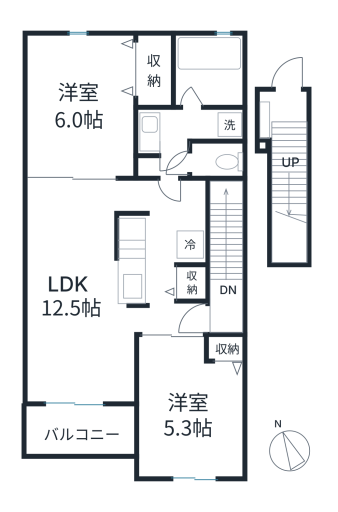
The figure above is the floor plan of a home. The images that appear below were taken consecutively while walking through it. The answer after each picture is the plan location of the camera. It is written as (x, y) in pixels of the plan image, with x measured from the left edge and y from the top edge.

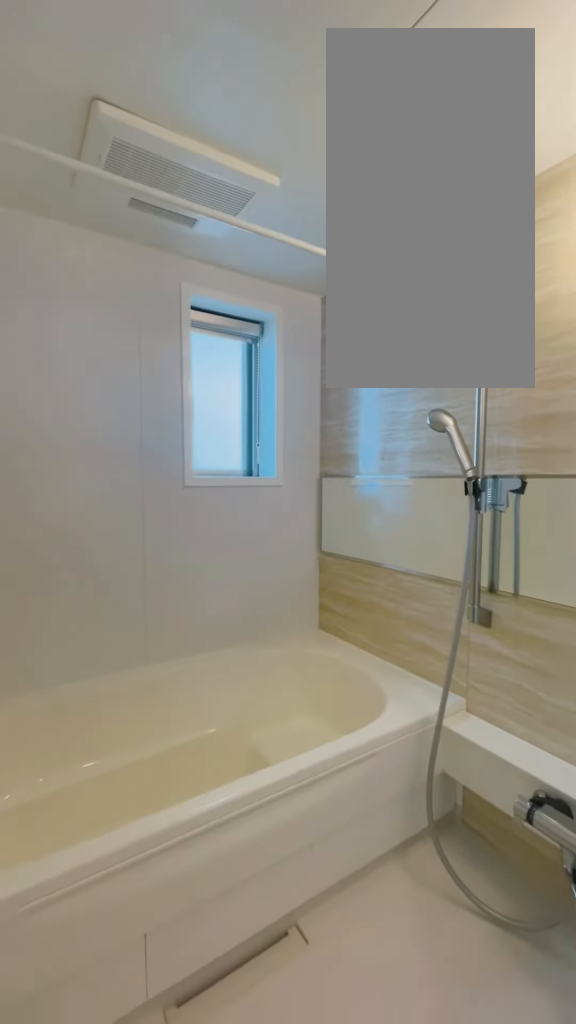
(190, 112)
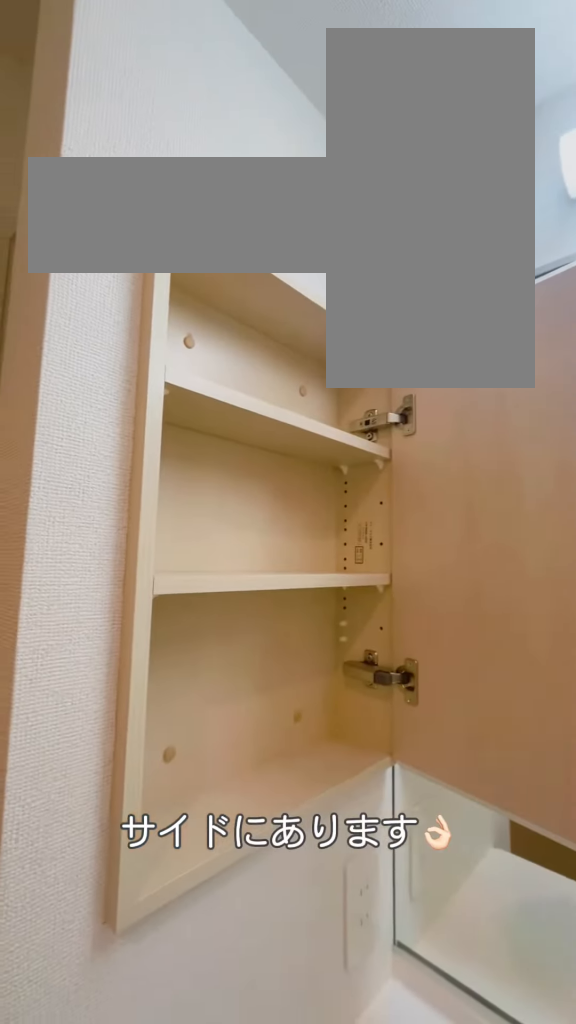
(171, 153)
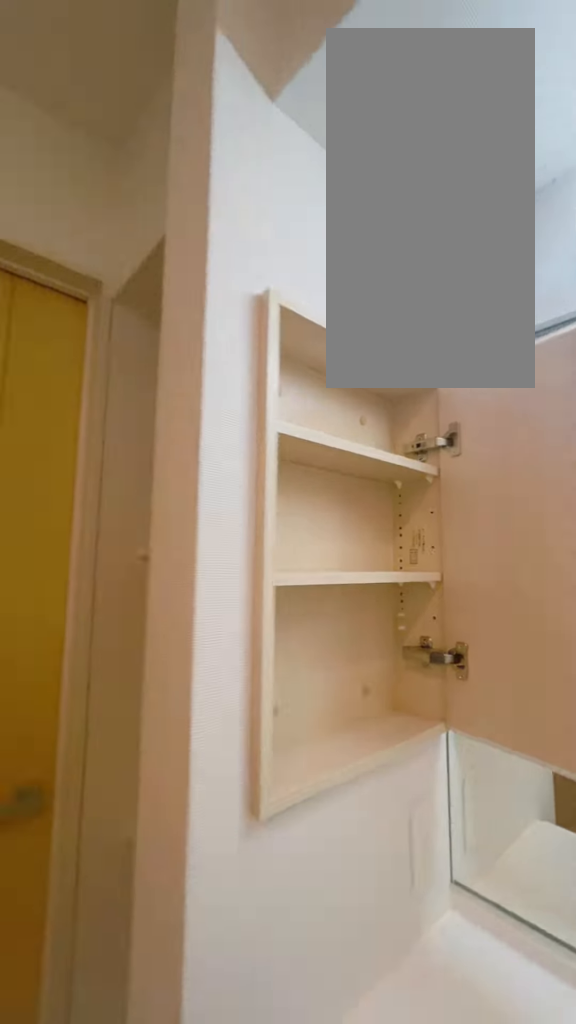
(171, 156)
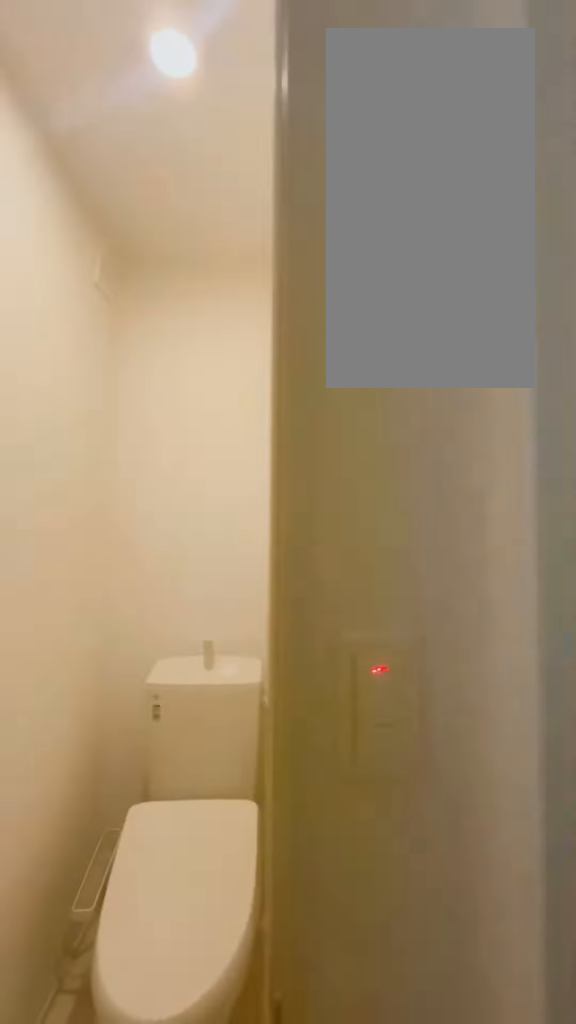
(171, 165)
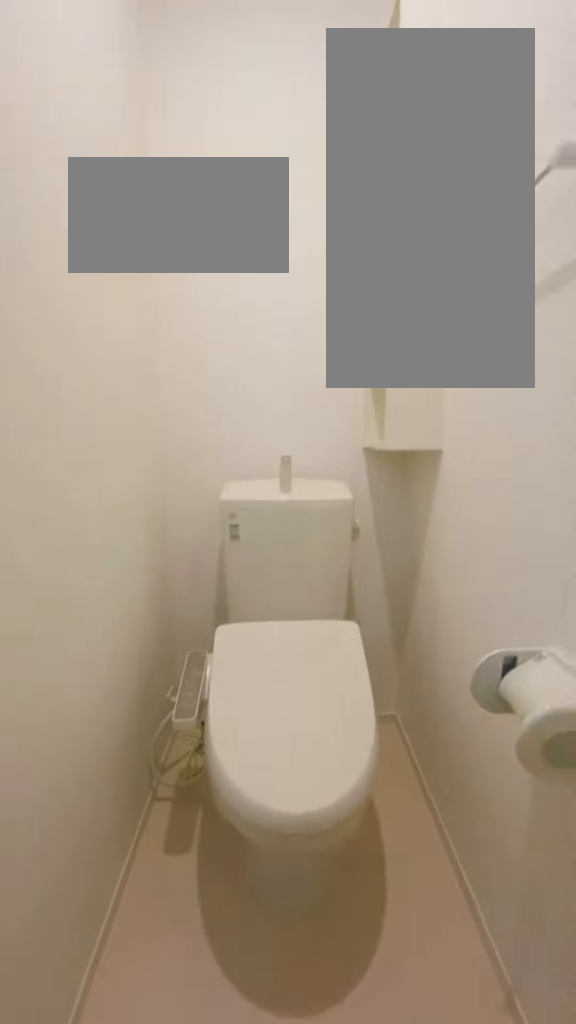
(171, 165)
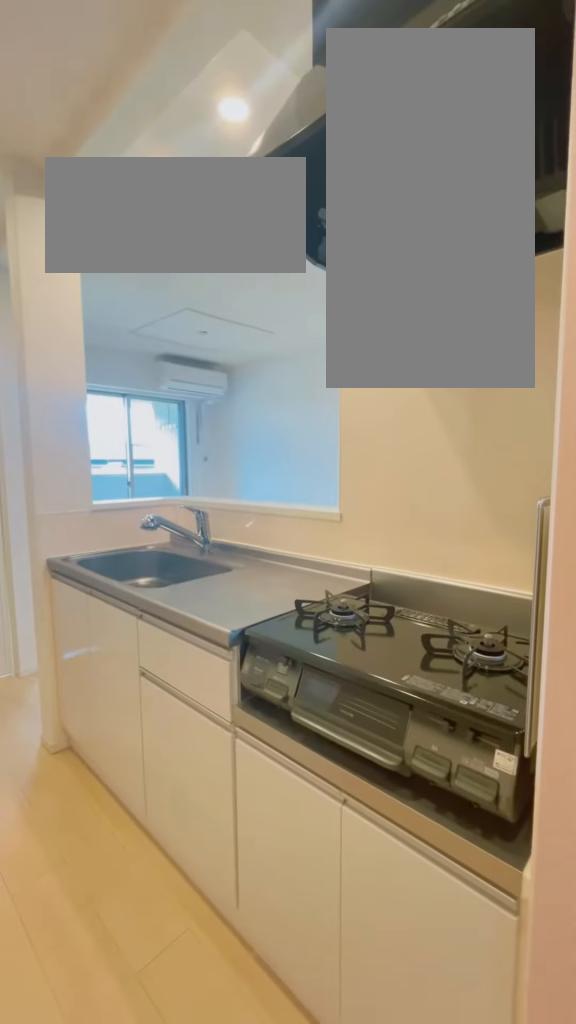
(163, 210)
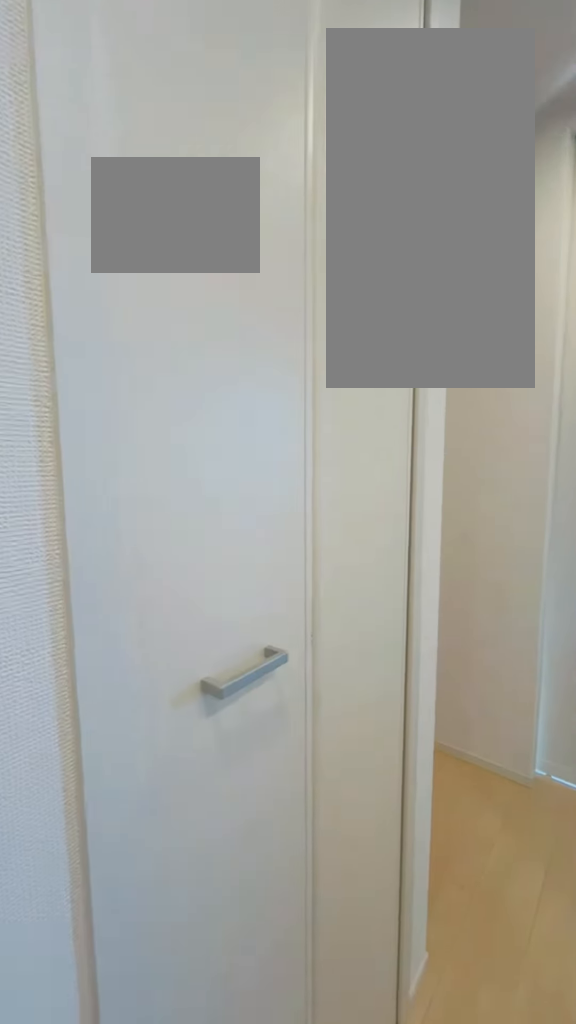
(161, 285)
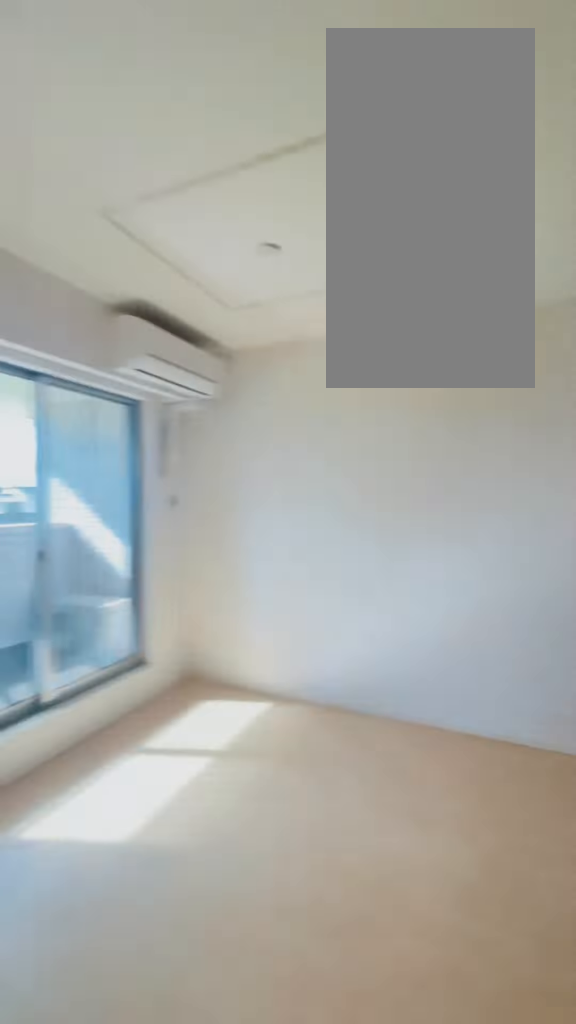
(155, 316)
